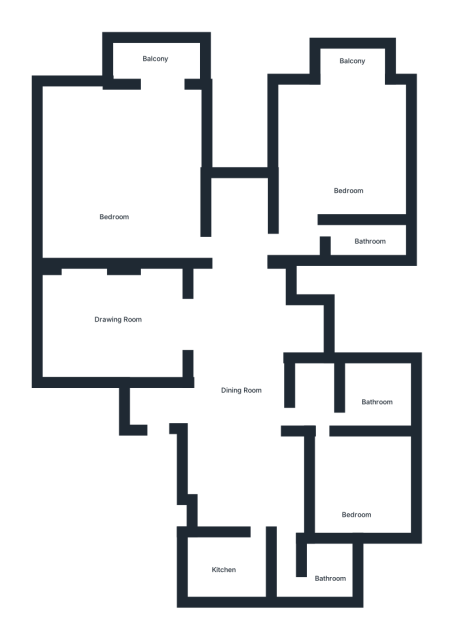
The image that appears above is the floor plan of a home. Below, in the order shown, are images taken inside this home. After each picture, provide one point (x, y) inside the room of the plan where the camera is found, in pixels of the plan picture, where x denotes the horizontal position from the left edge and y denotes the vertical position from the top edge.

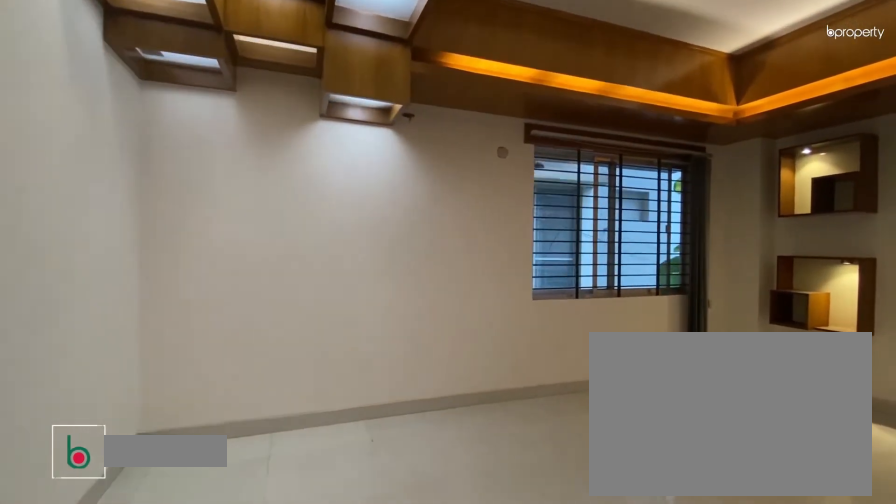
(118, 186)
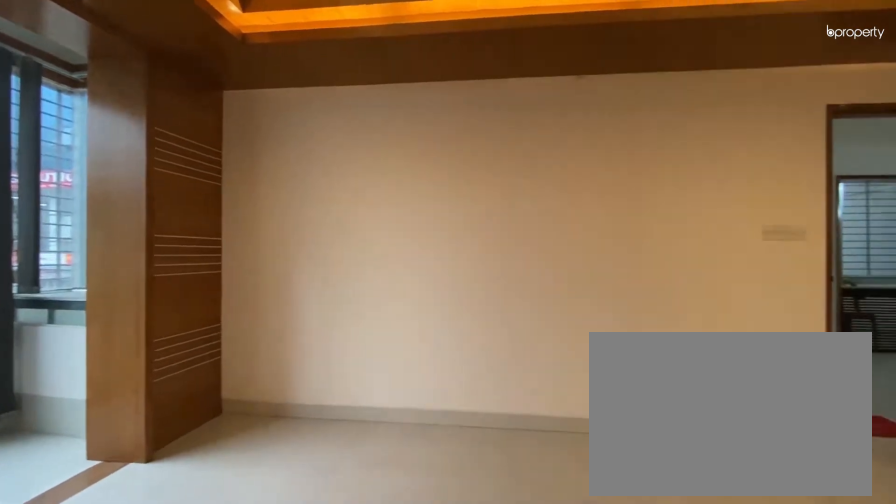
(118, 186)
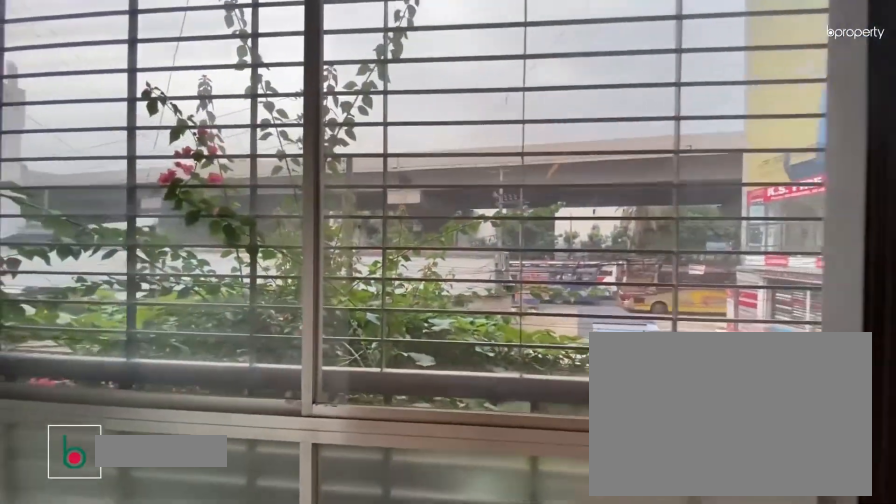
(161, 59)
